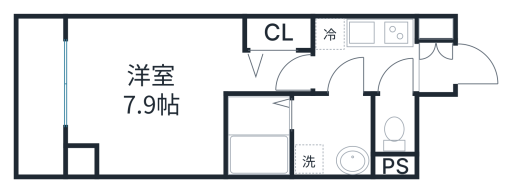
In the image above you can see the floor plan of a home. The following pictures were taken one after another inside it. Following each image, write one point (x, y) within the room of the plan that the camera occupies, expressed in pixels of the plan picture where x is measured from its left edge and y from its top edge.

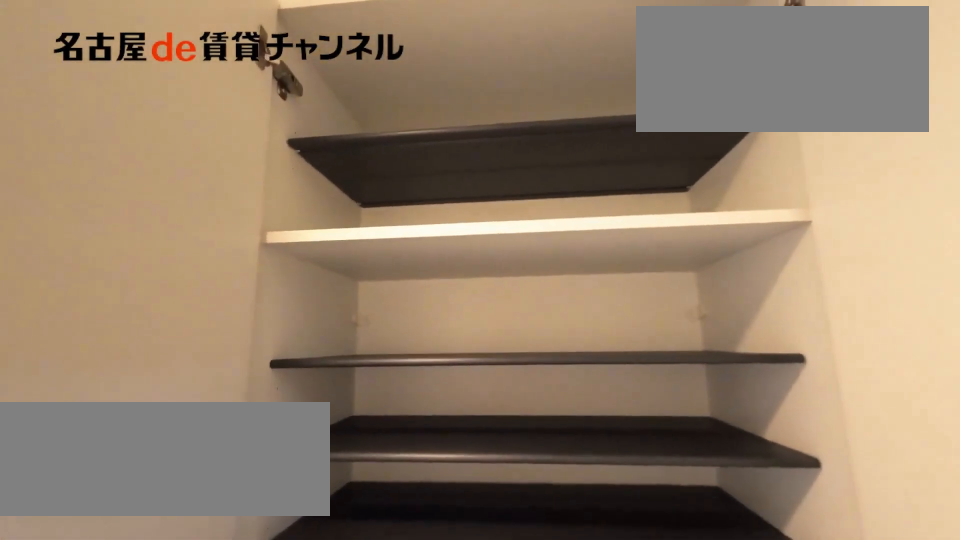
(436, 55)
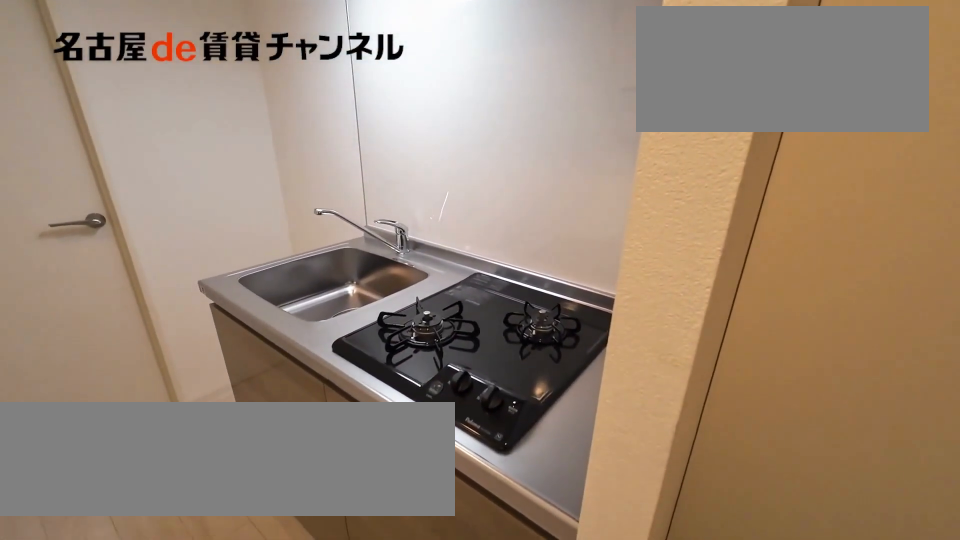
(364, 42)
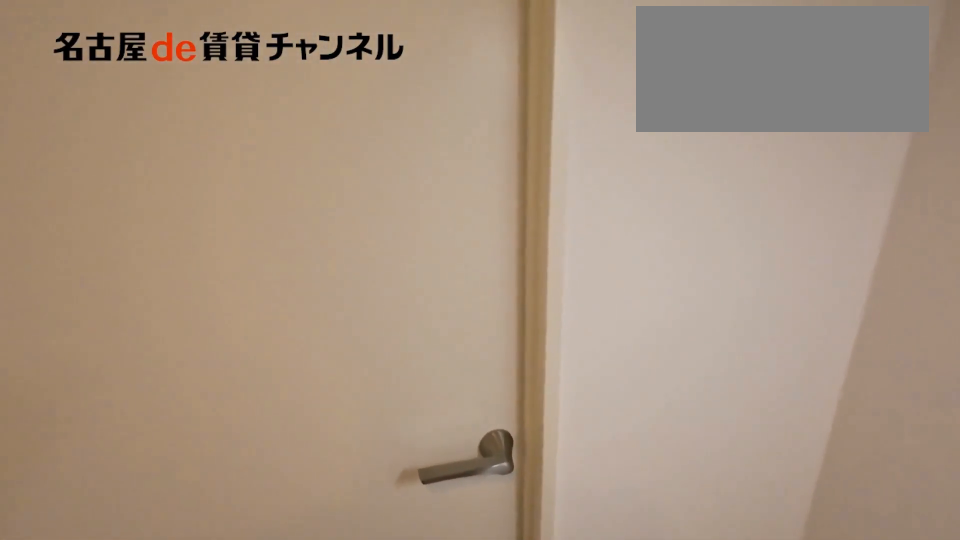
(364, 42)
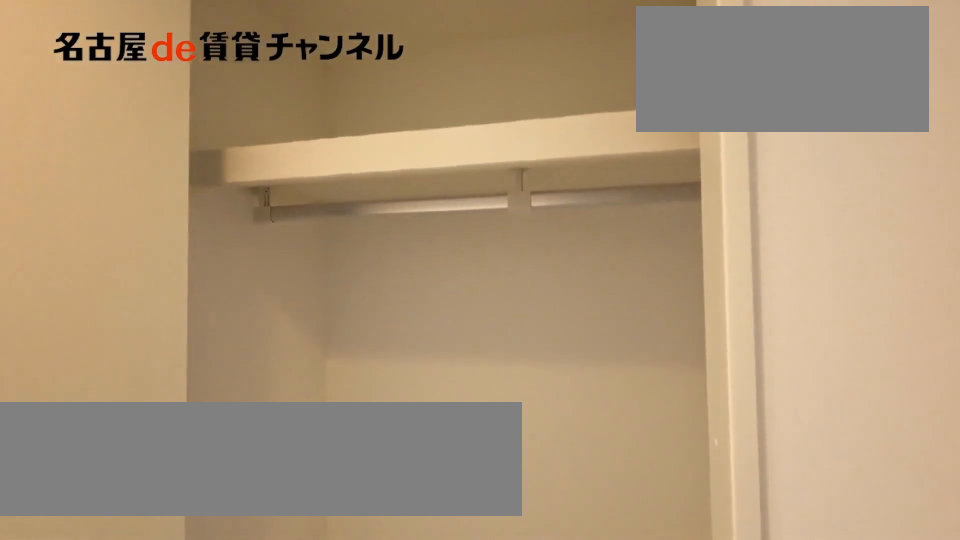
(279, 33)
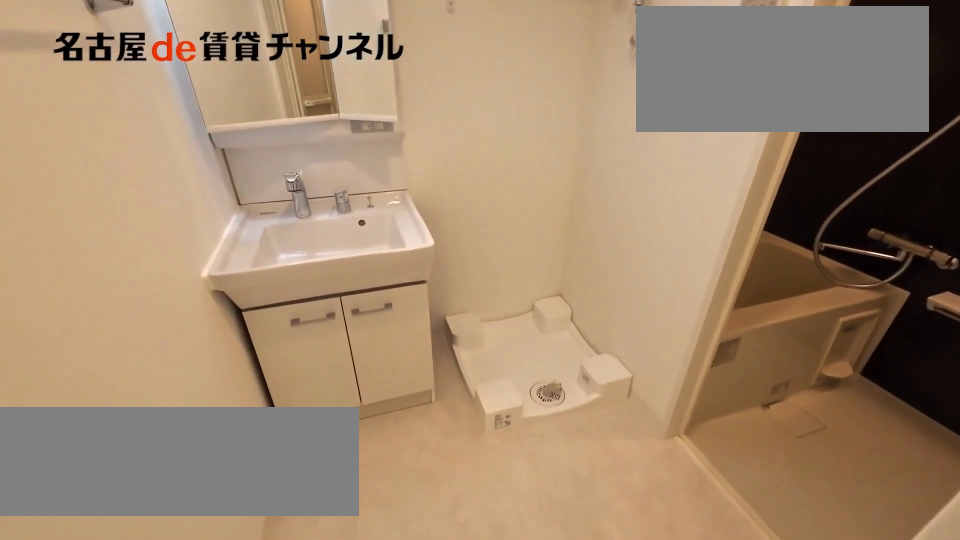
(331, 134)
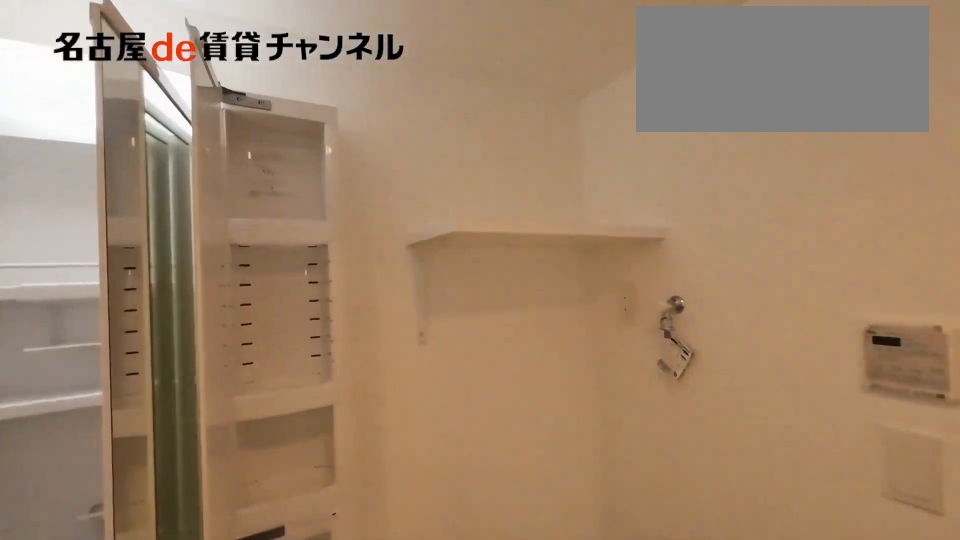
(331, 134)
